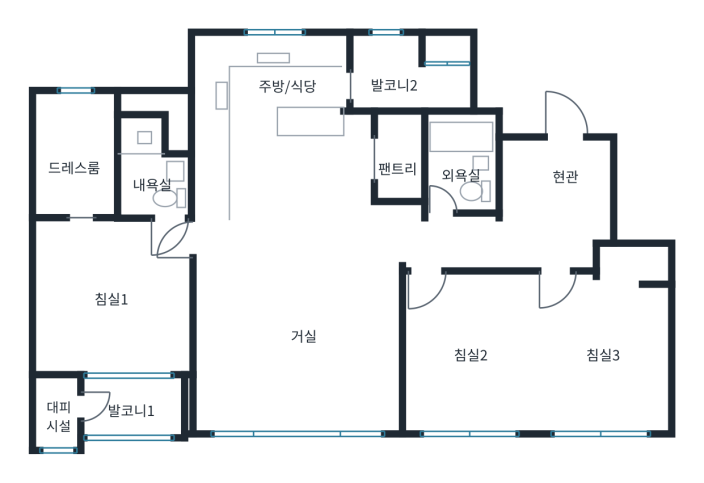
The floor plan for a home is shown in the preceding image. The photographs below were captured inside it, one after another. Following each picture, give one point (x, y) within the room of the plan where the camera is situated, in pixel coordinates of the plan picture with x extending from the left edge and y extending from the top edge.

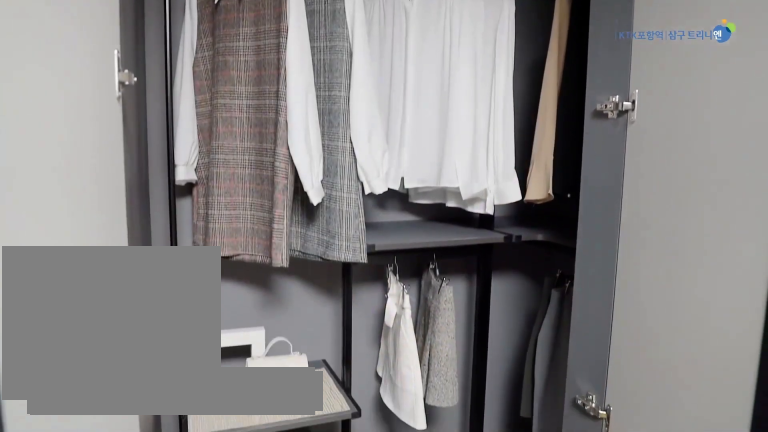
(604, 343)
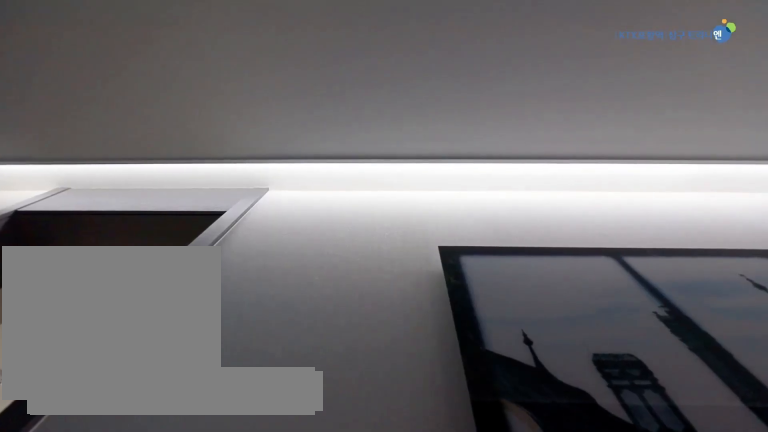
(495, 243)
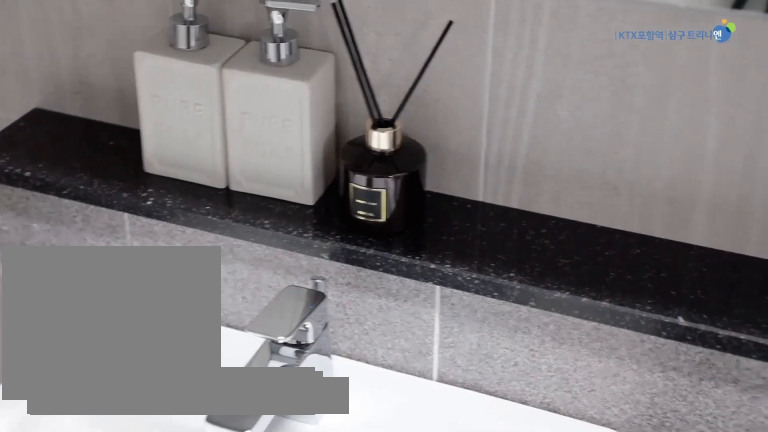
(460, 166)
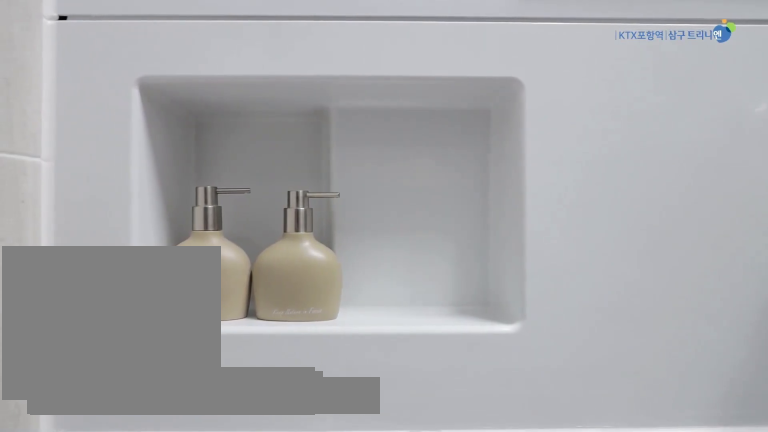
(460, 167)
